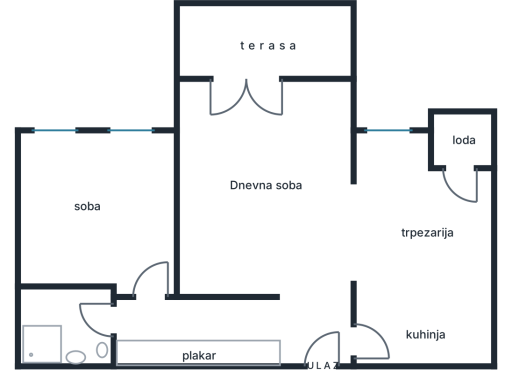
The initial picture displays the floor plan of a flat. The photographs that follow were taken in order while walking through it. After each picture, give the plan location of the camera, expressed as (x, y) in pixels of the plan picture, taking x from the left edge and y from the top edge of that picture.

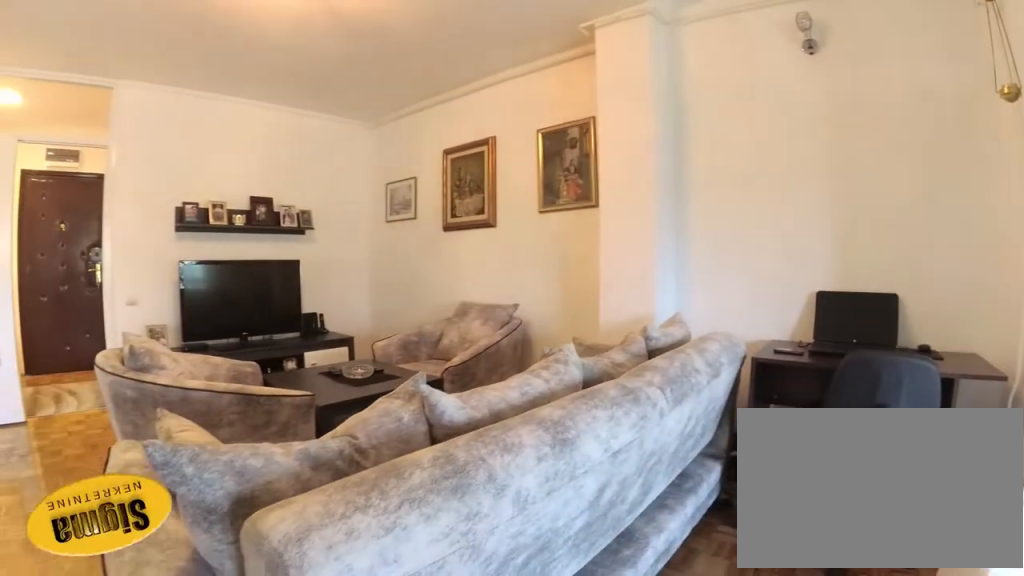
(287, 101)
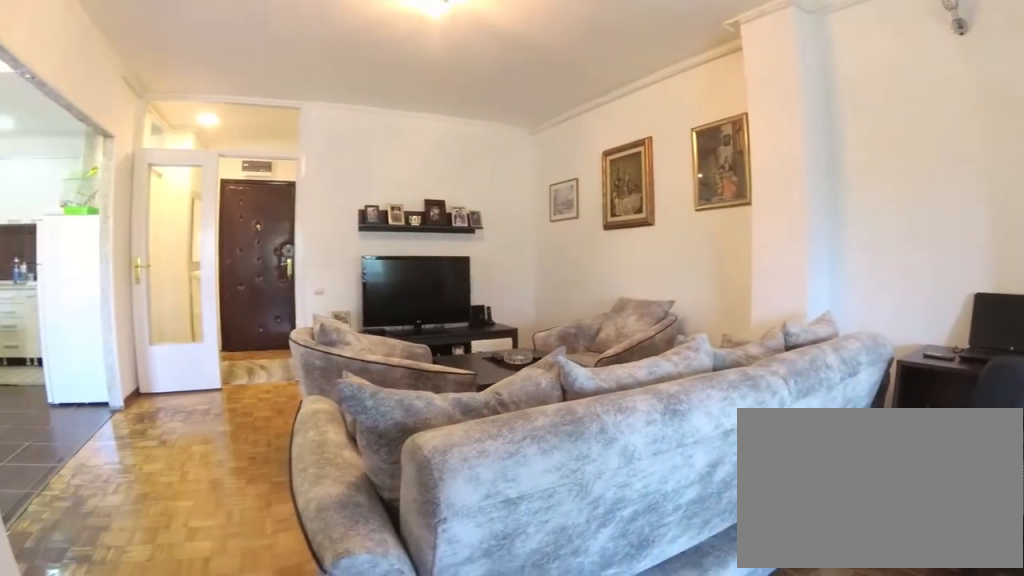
(284, 96)
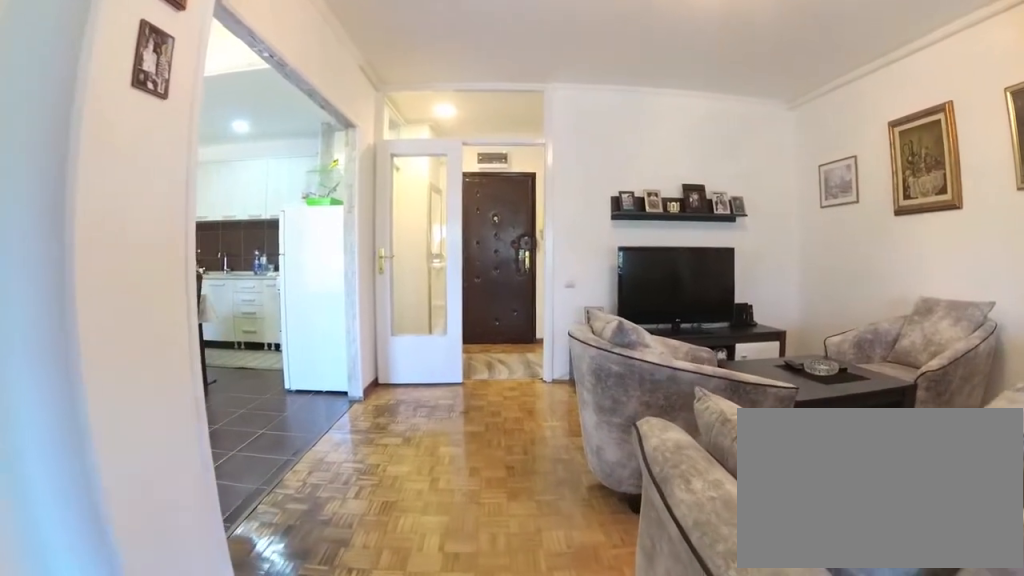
(301, 133)
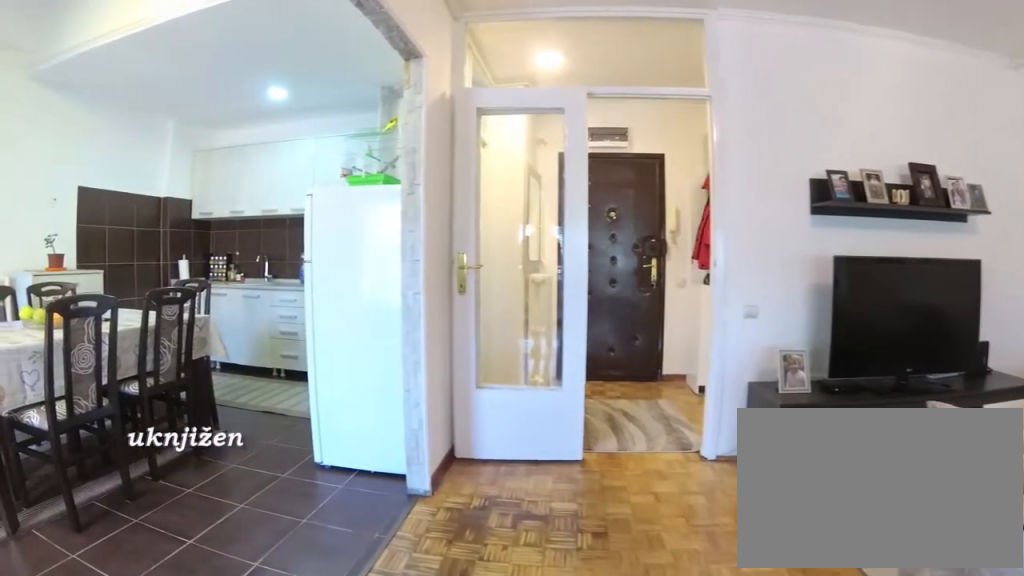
(307, 194)
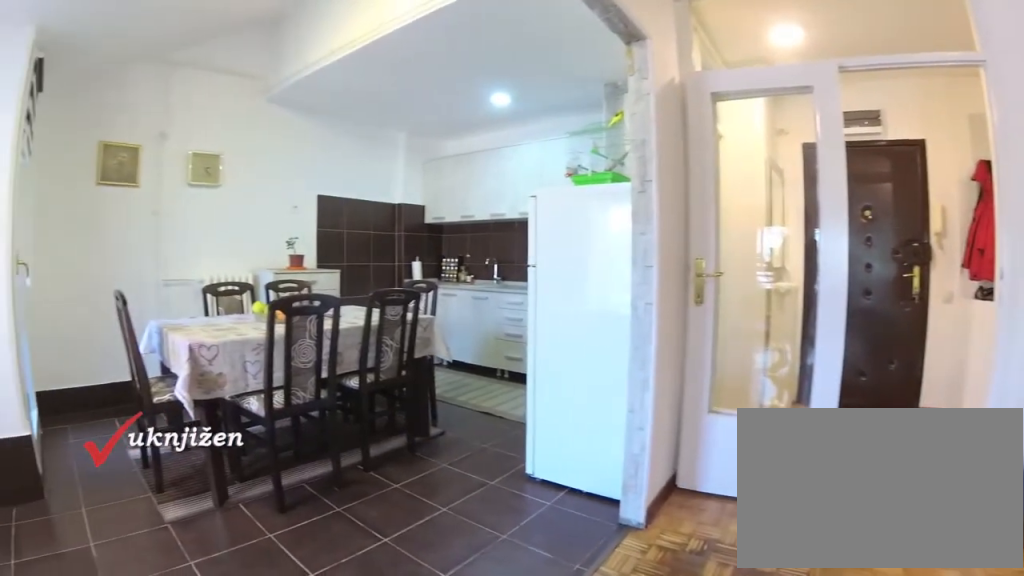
(317, 197)
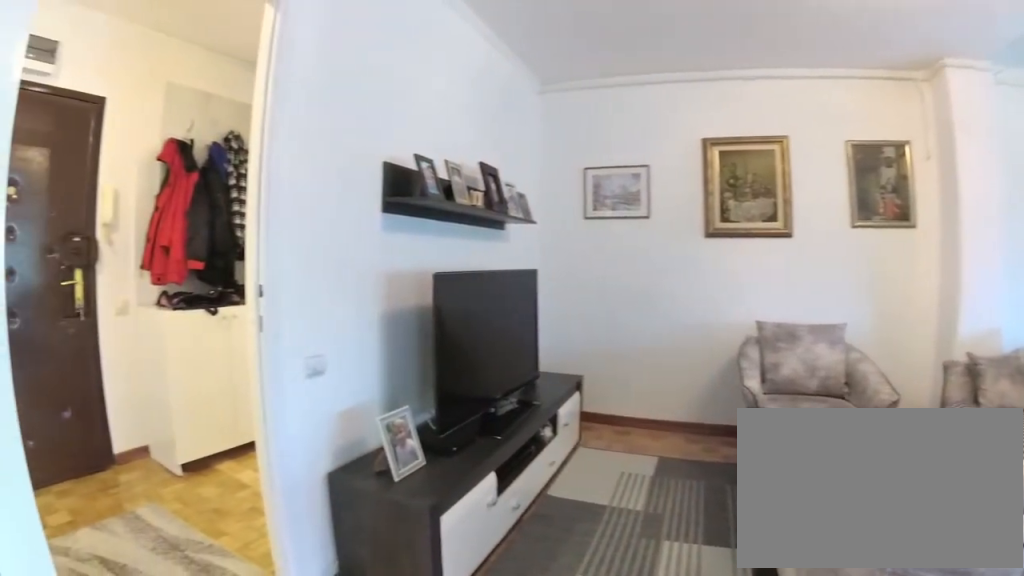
(337, 248)
